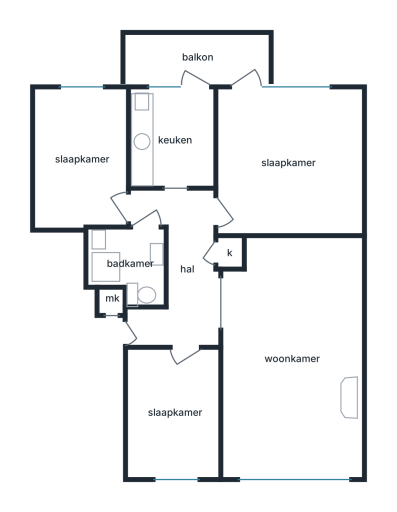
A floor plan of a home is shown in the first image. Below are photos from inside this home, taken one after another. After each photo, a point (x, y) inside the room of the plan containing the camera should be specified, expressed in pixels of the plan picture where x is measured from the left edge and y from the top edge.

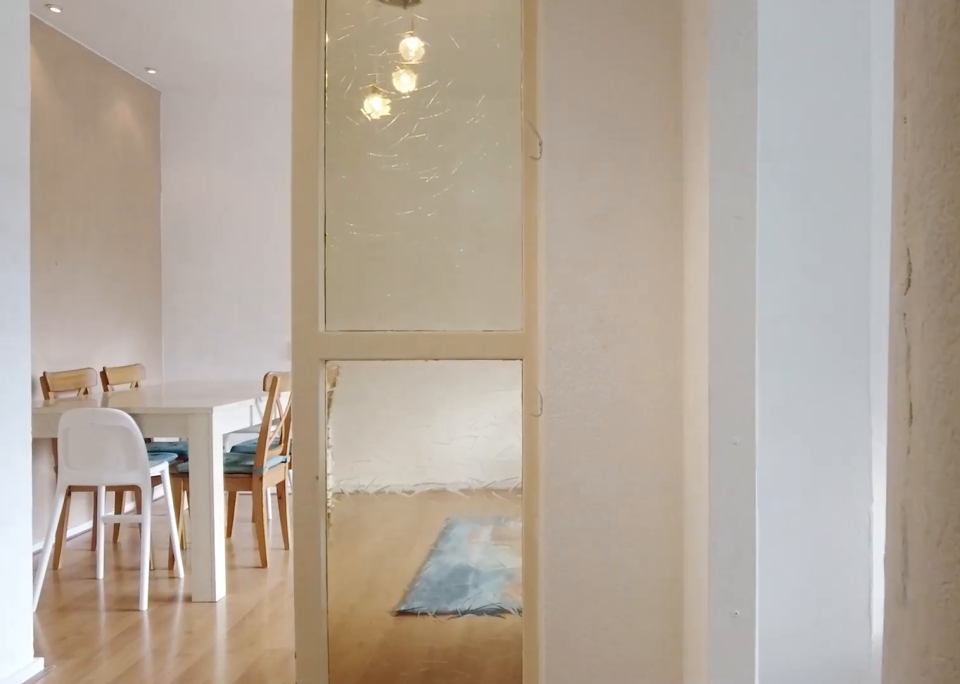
(181, 268)
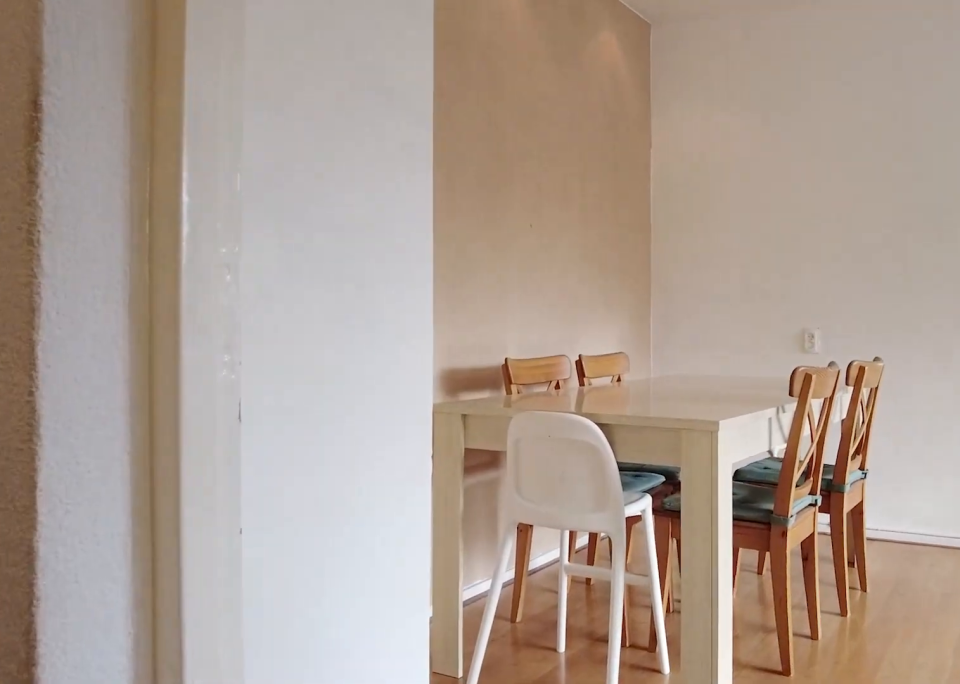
(181, 268)
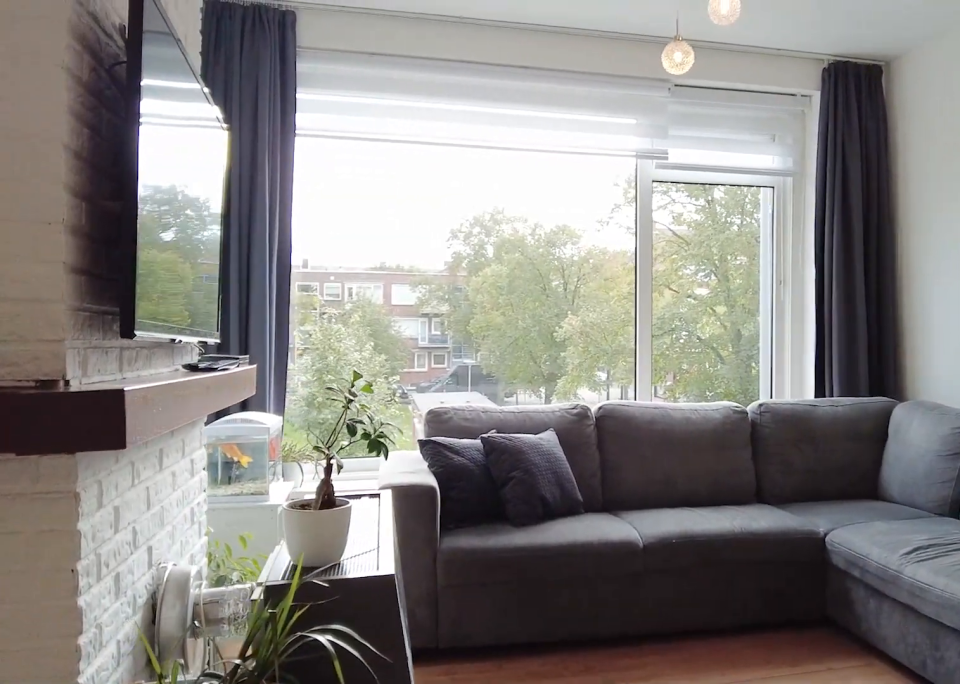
(291, 357)
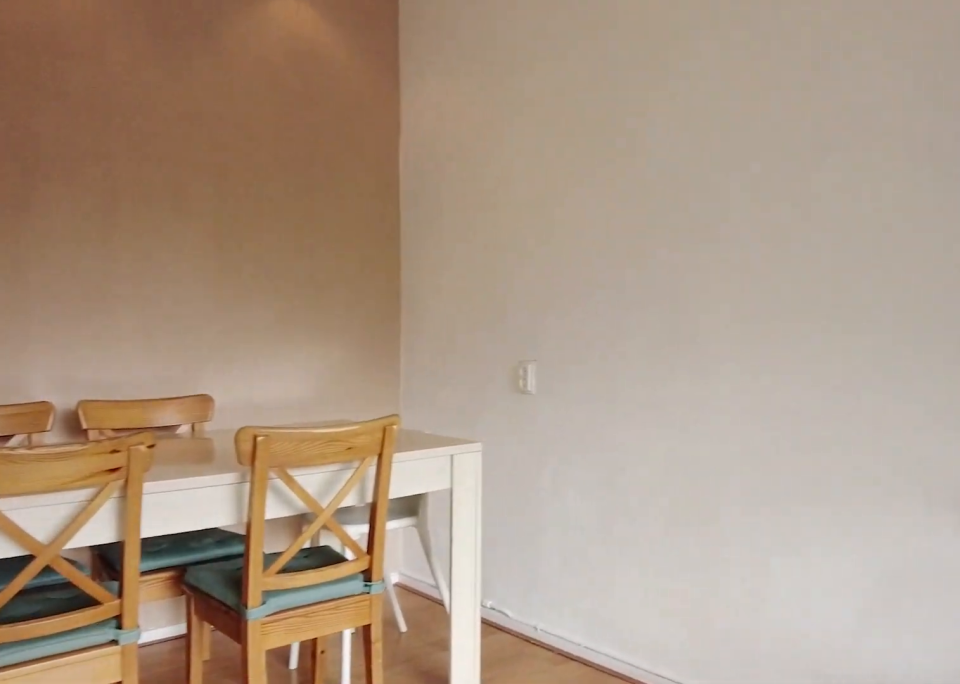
(291, 357)
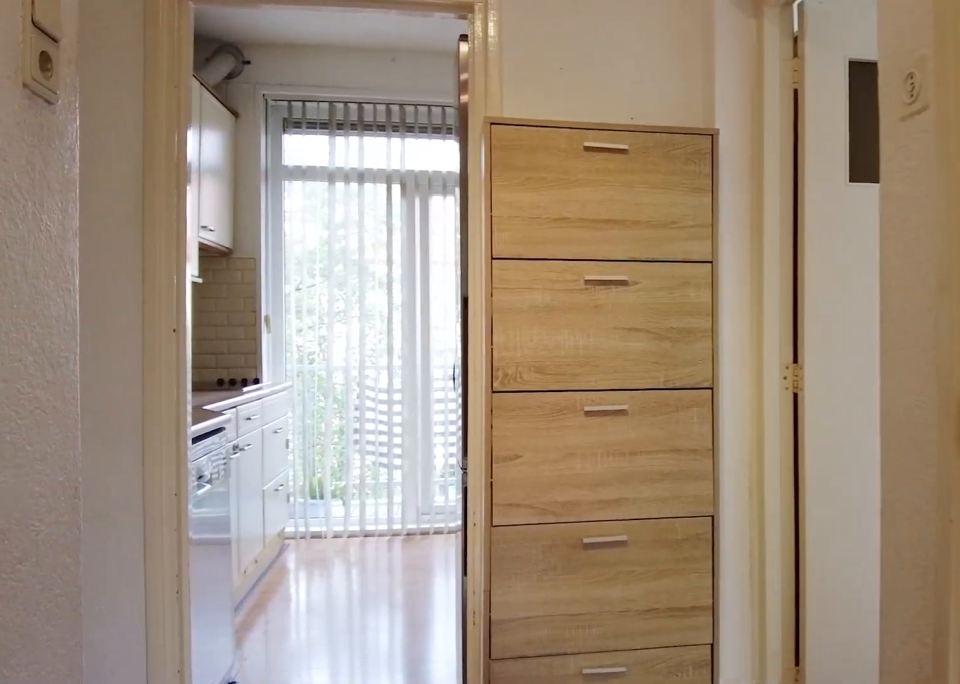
(181, 268)
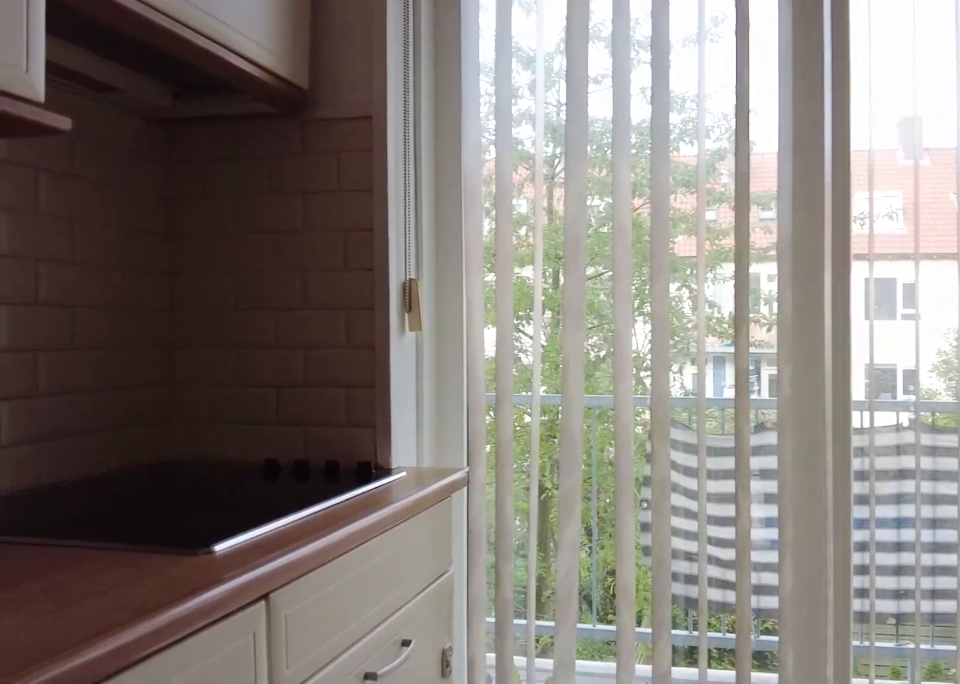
(173, 140)
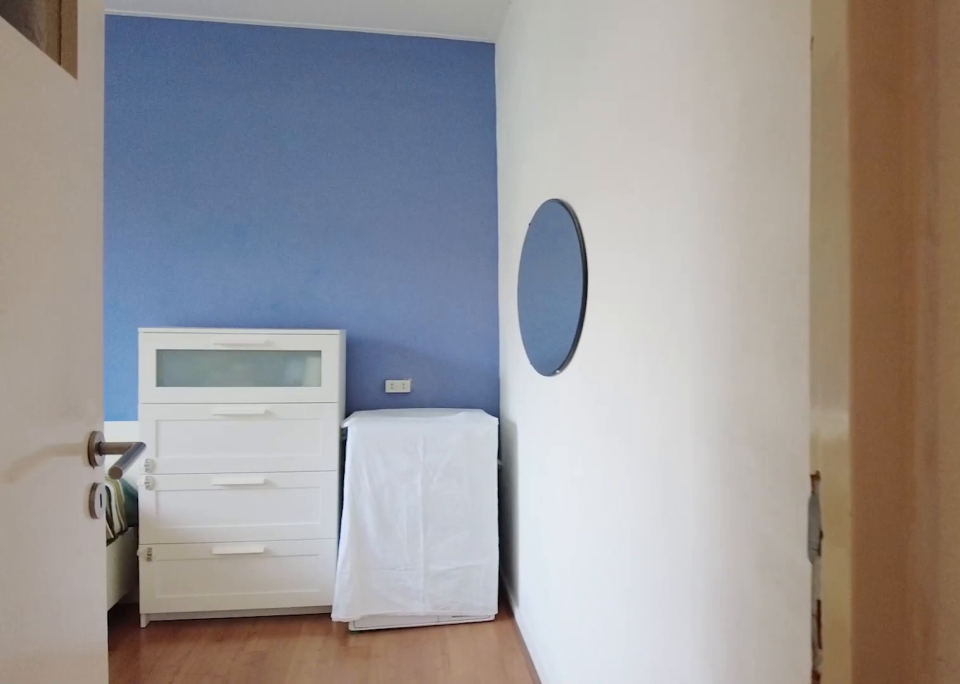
(181, 268)
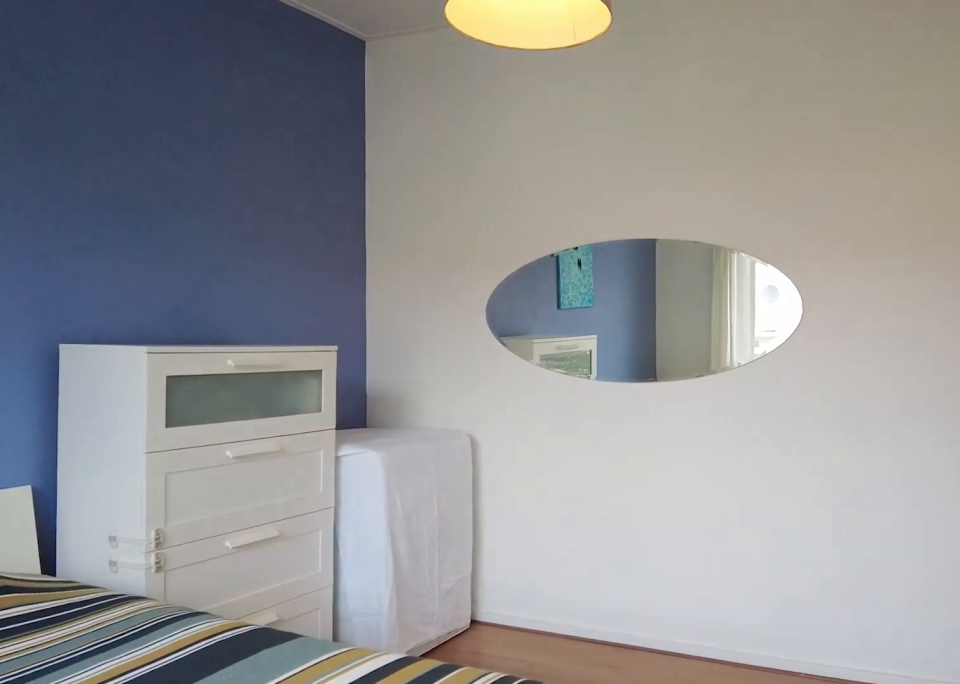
(288, 161)
